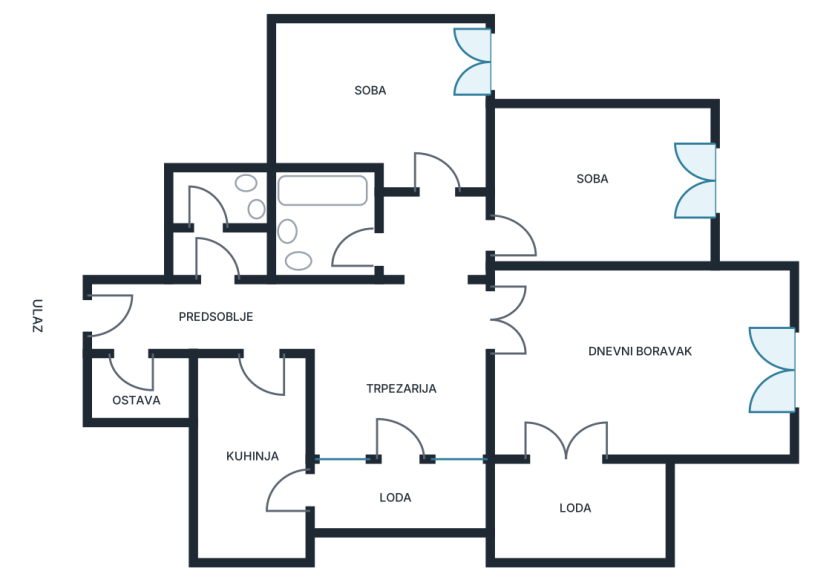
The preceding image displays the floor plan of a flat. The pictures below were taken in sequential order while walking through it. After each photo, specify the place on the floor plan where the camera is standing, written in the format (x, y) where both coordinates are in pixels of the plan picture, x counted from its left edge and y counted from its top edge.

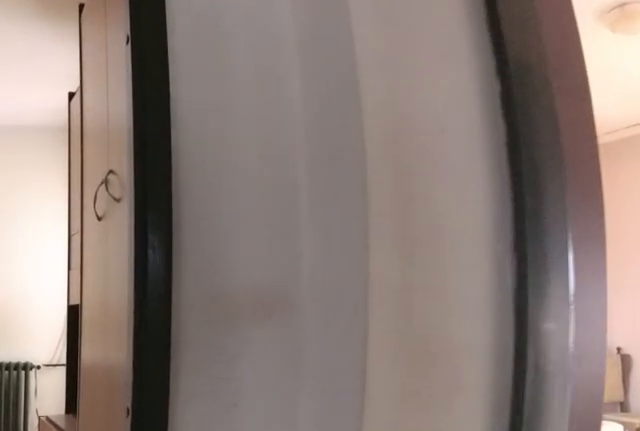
(434, 282)
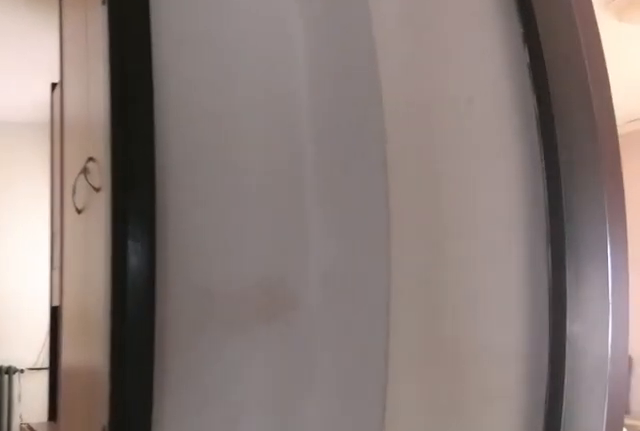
(434, 273)
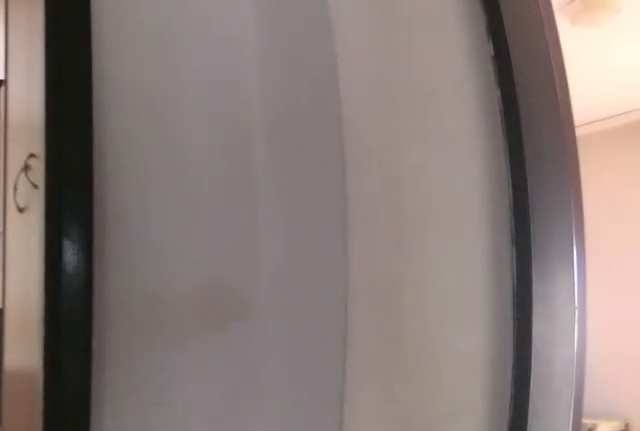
(436, 264)
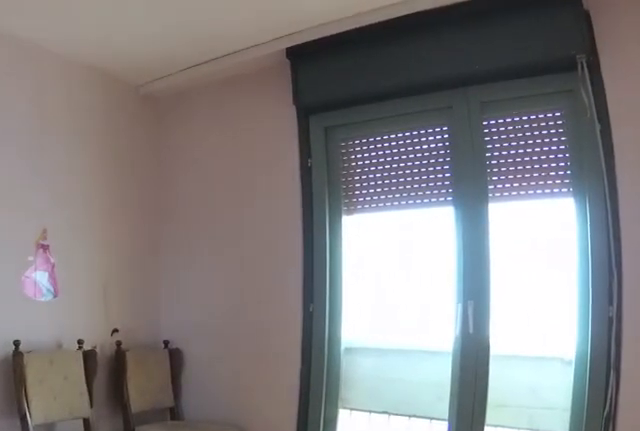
(501, 257)
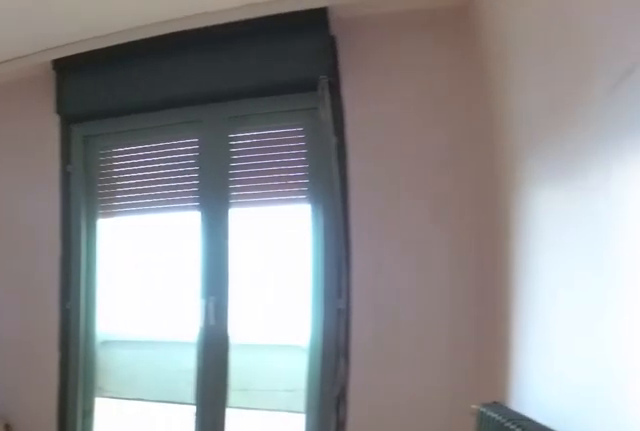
(499, 253)
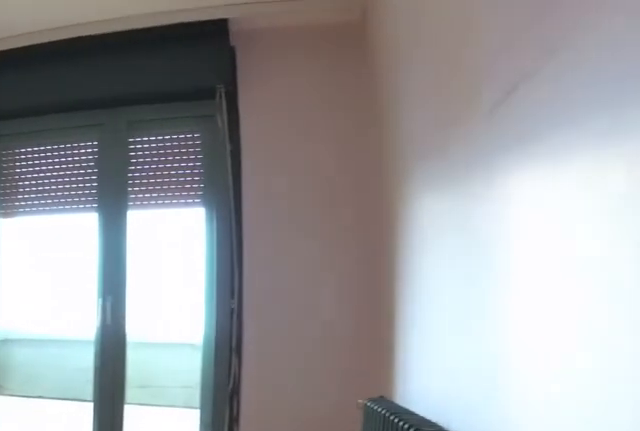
(498, 253)
